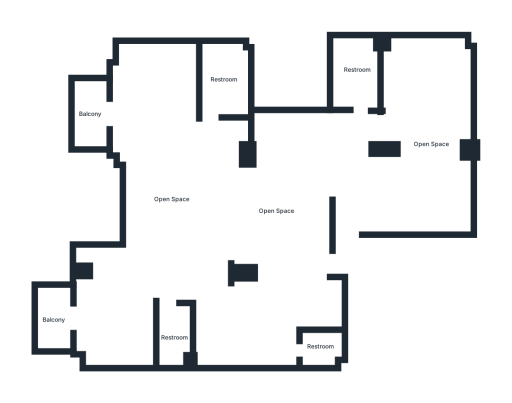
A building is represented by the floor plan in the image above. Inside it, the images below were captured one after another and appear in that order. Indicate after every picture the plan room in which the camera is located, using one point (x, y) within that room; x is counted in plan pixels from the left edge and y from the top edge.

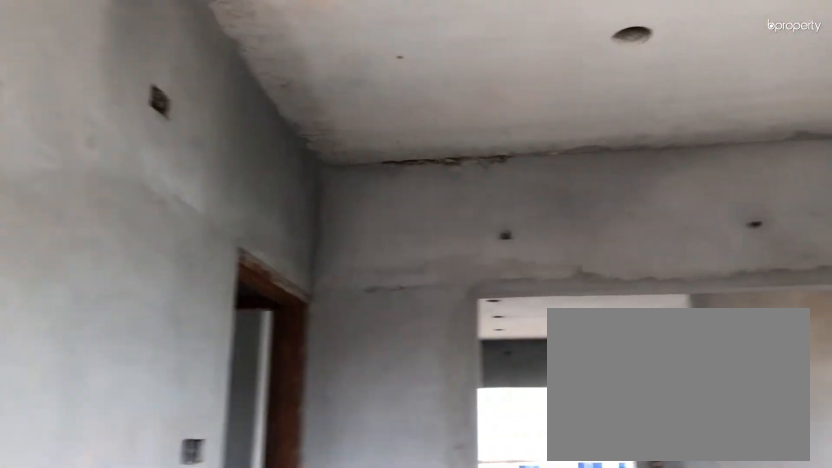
(417, 186)
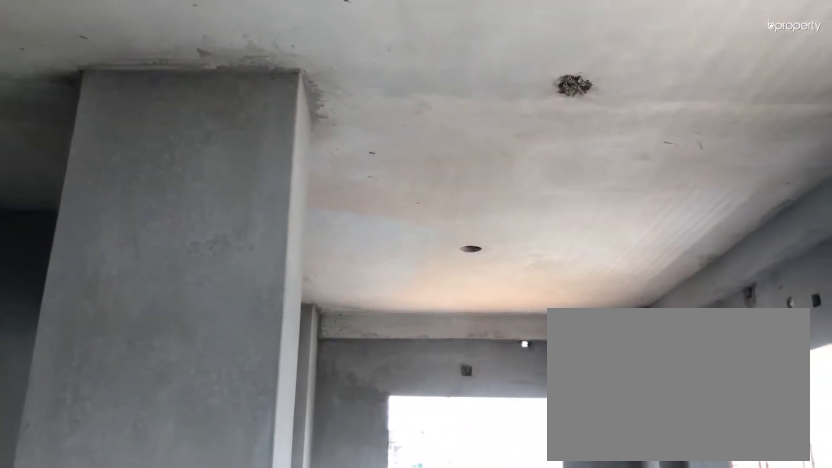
(421, 113)
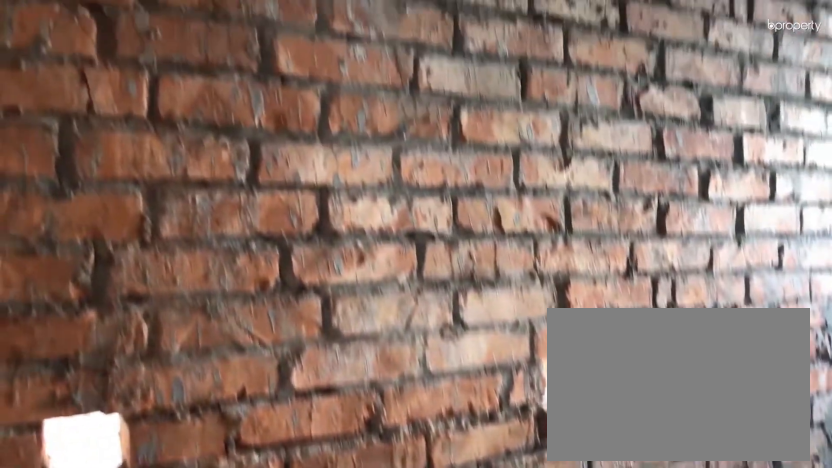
(355, 75)
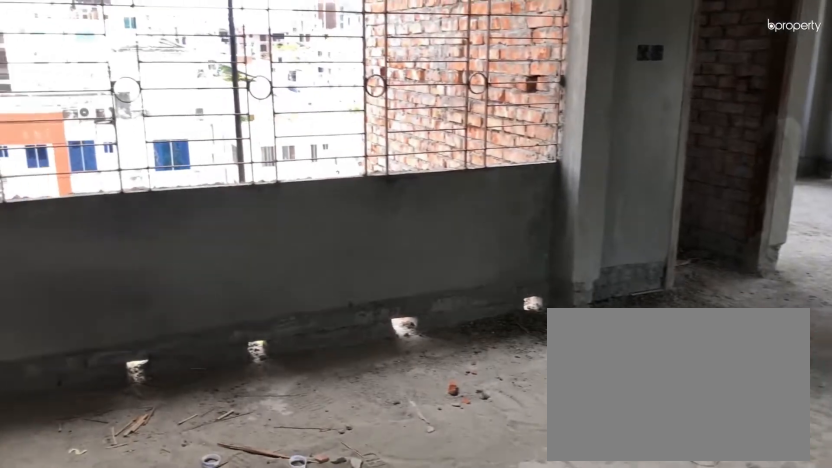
(241, 215)
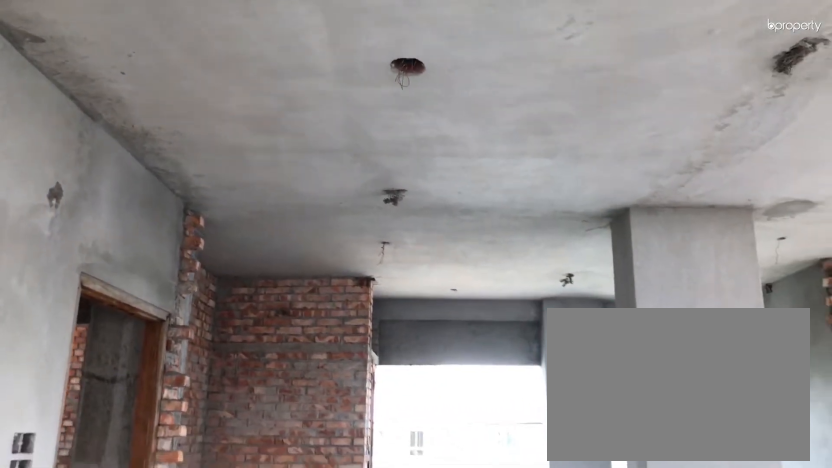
(241, 215)
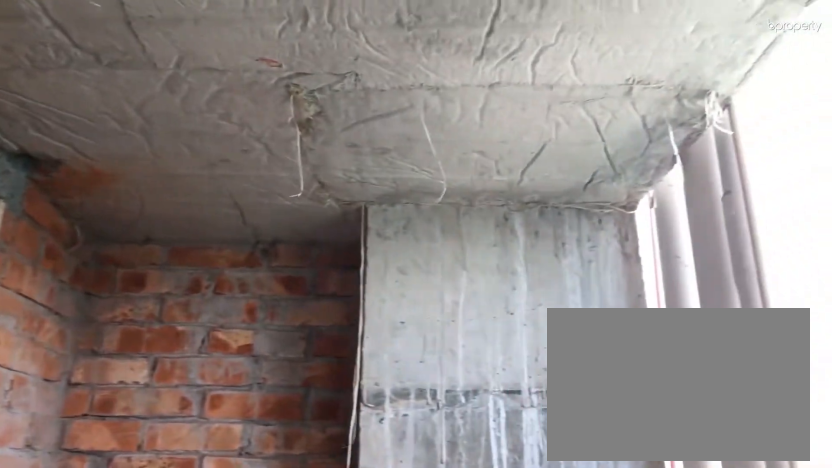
(320, 348)
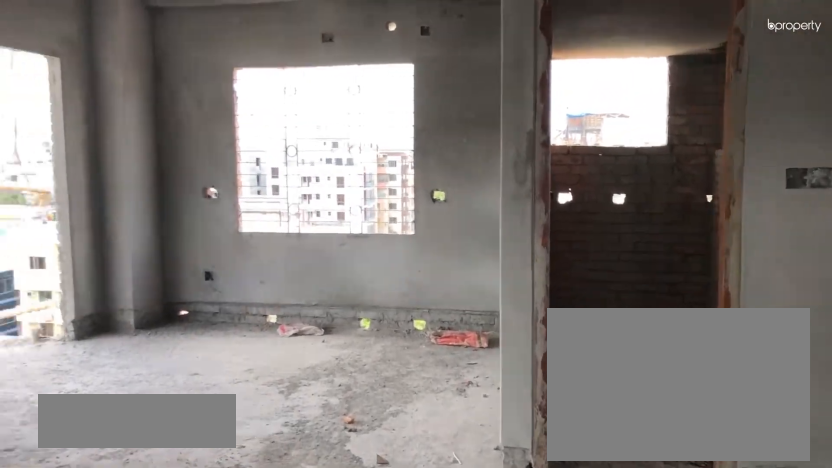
(174, 207)
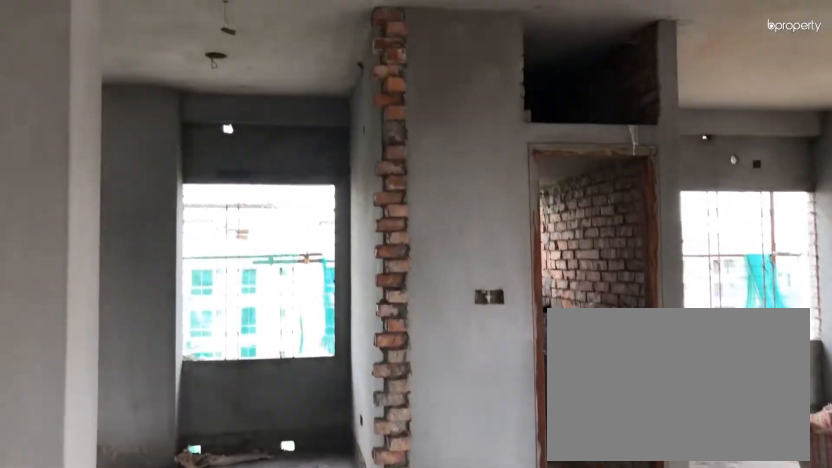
(174, 207)
